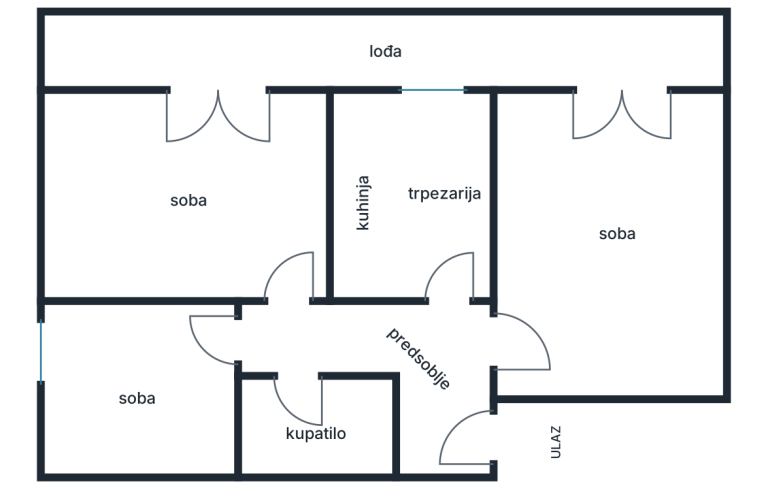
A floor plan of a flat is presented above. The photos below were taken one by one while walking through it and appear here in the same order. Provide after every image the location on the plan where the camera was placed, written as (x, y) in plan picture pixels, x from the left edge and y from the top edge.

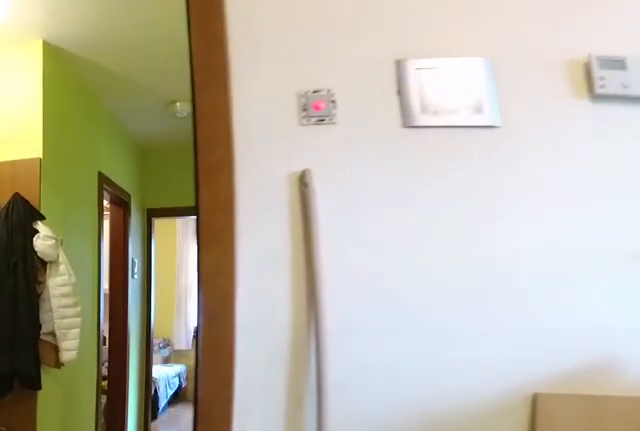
(582, 250)
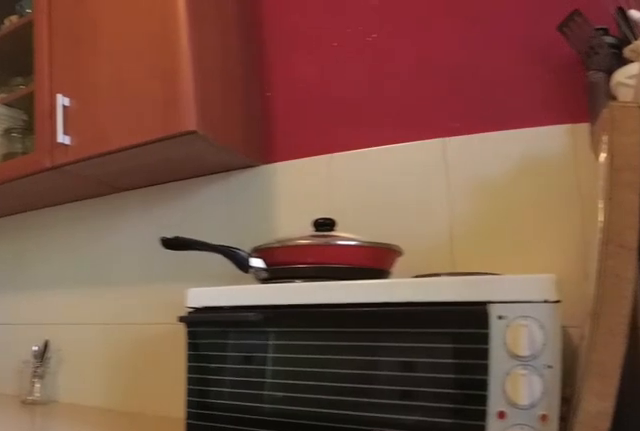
(473, 121)
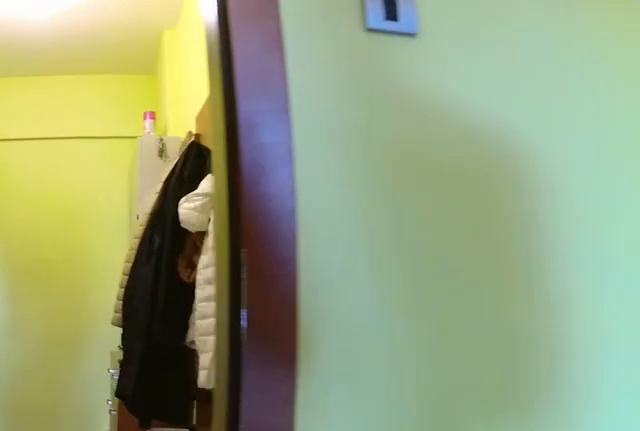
(451, 249)
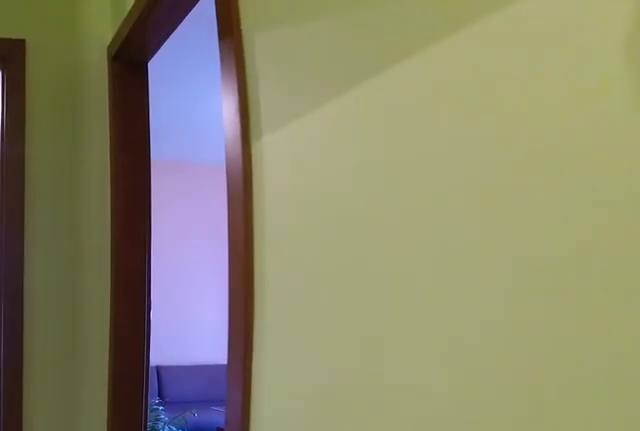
(407, 335)
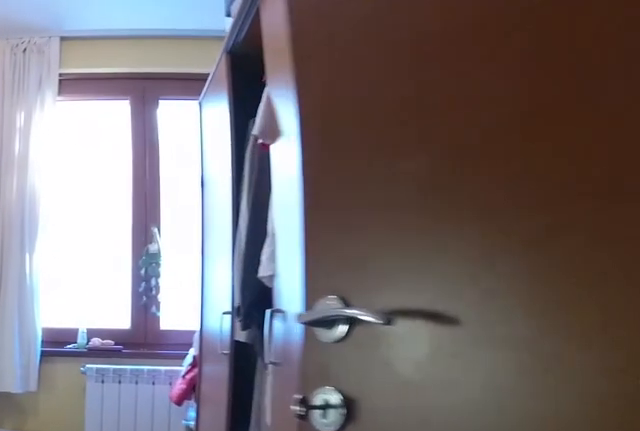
(242, 338)
